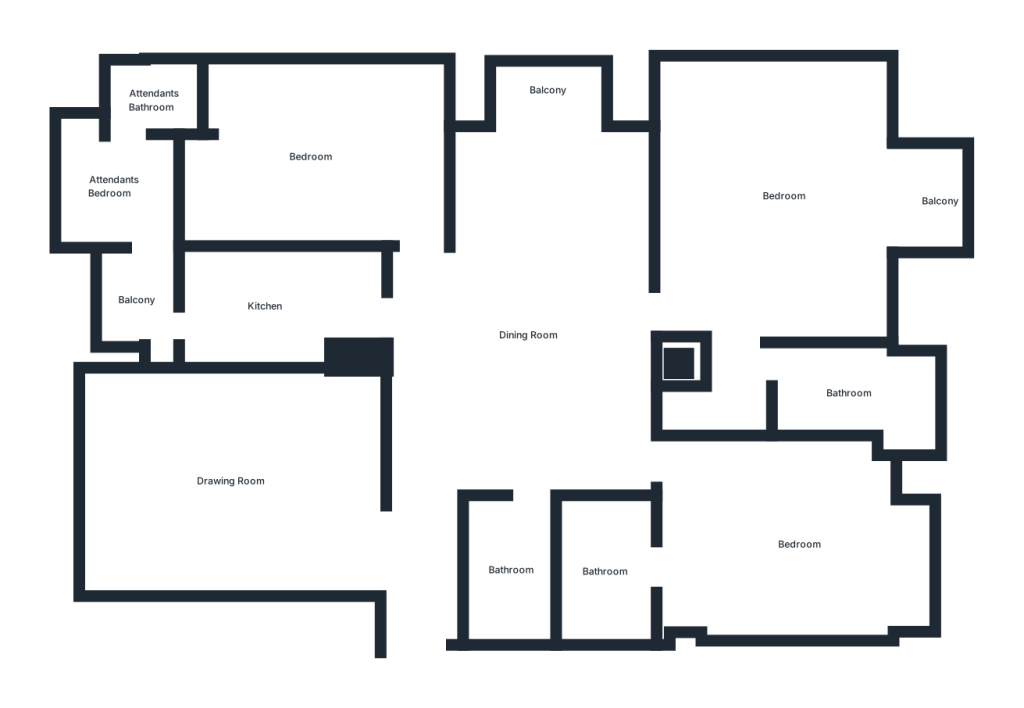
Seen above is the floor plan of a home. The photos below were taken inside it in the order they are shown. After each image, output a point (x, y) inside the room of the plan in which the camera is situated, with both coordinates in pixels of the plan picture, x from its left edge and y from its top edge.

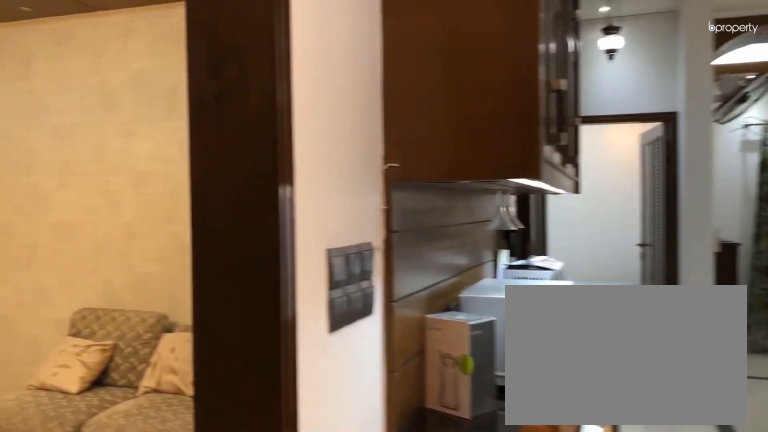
(382, 546)
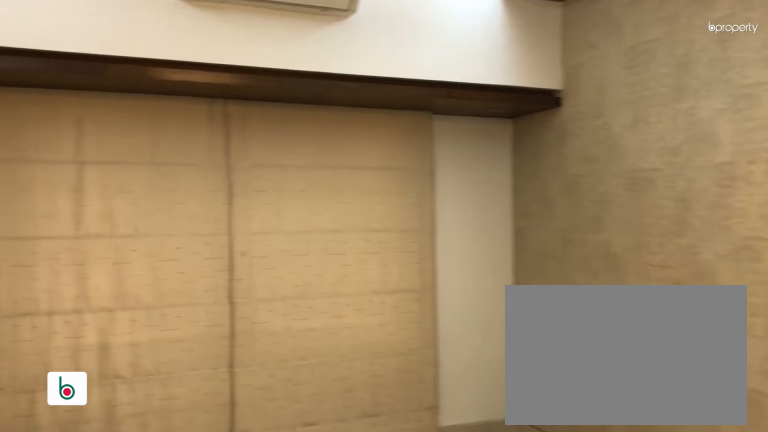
(233, 483)
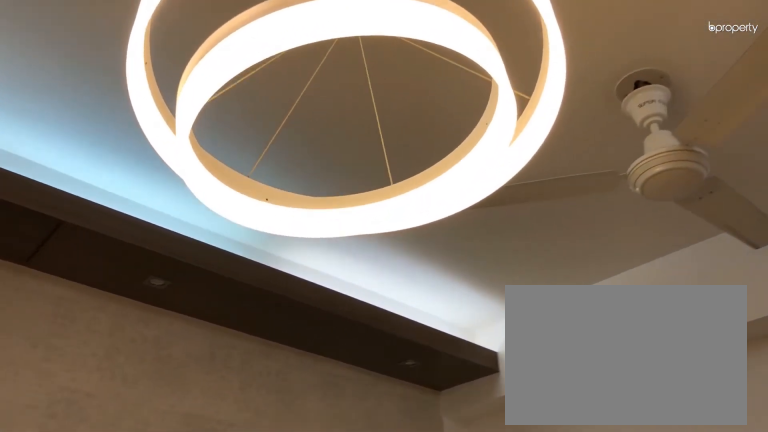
(233, 484)
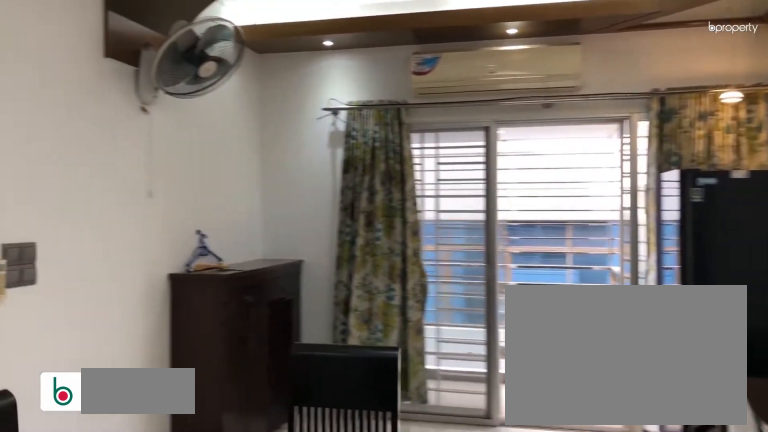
(524, 338)
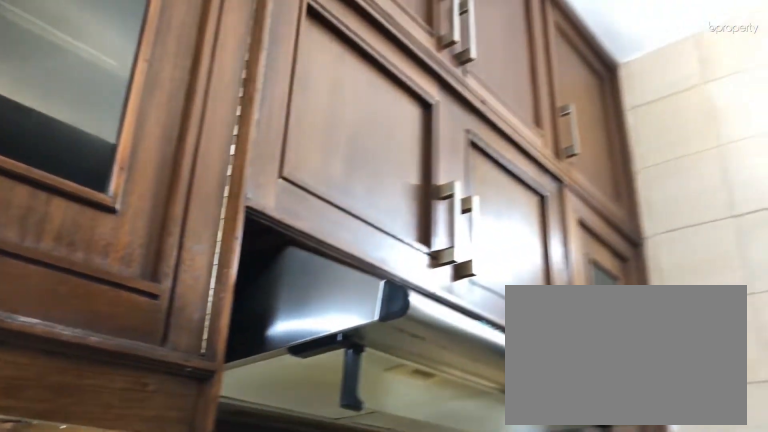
(271, 300)
